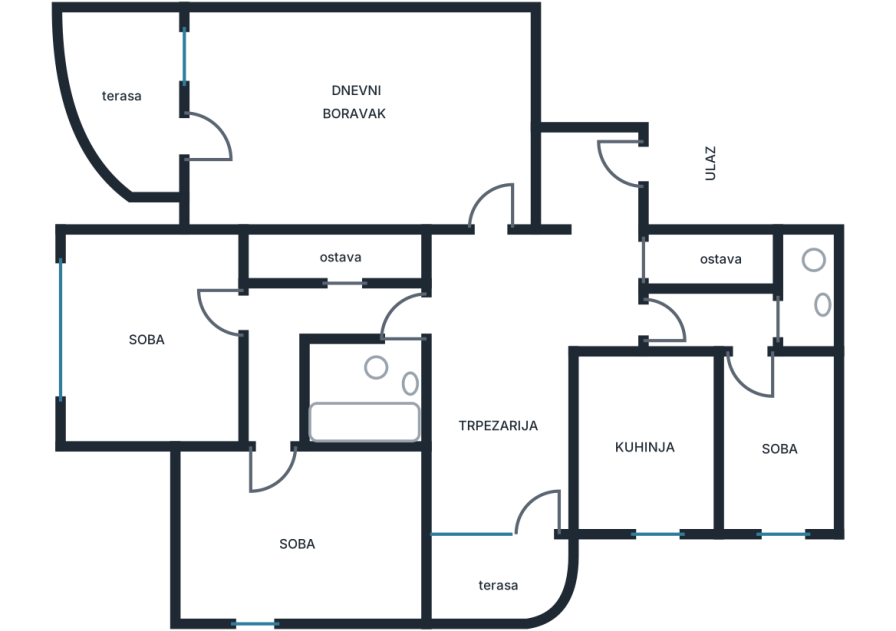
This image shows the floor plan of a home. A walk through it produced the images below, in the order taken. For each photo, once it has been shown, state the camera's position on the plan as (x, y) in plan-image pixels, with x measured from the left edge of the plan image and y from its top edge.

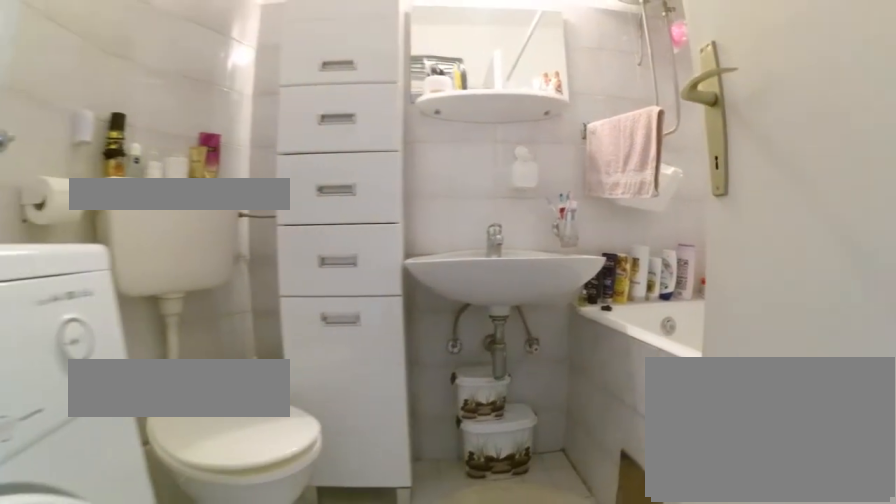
(289, 393)
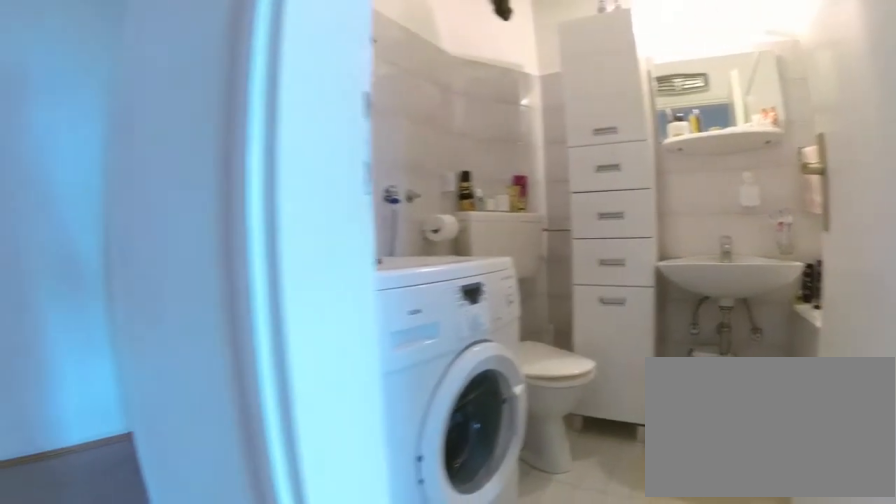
(272, 416)
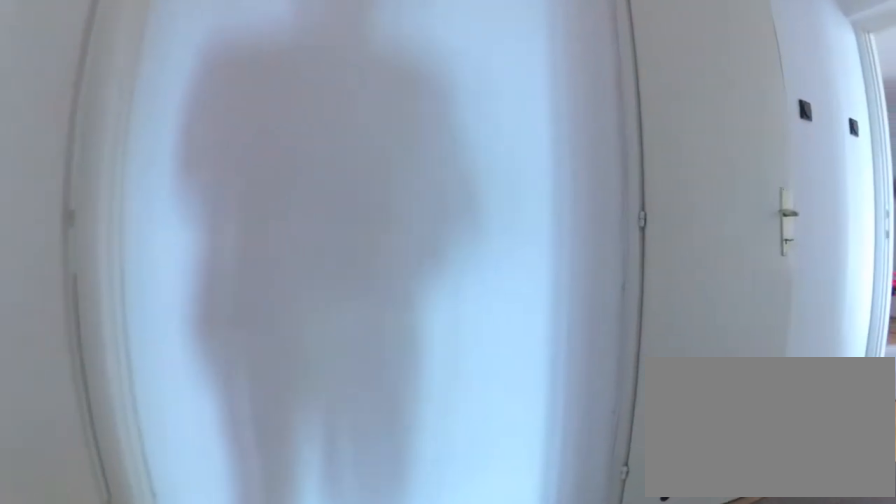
(274, 358)
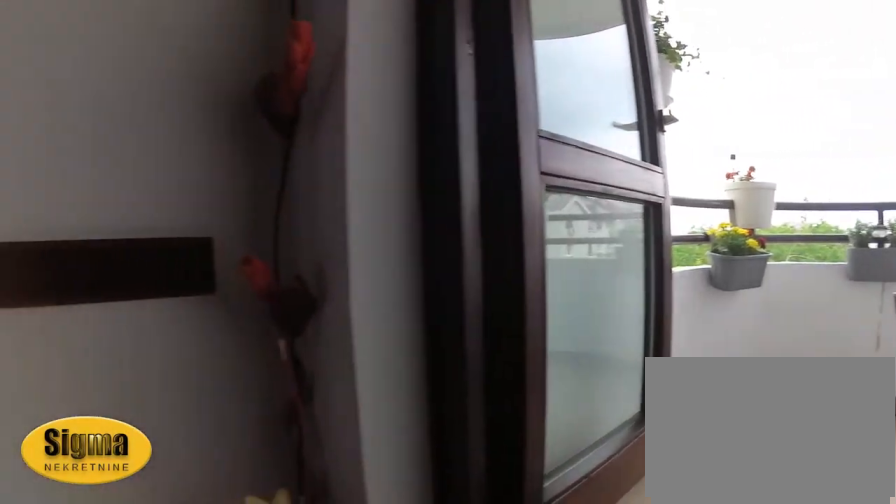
(507, 477)
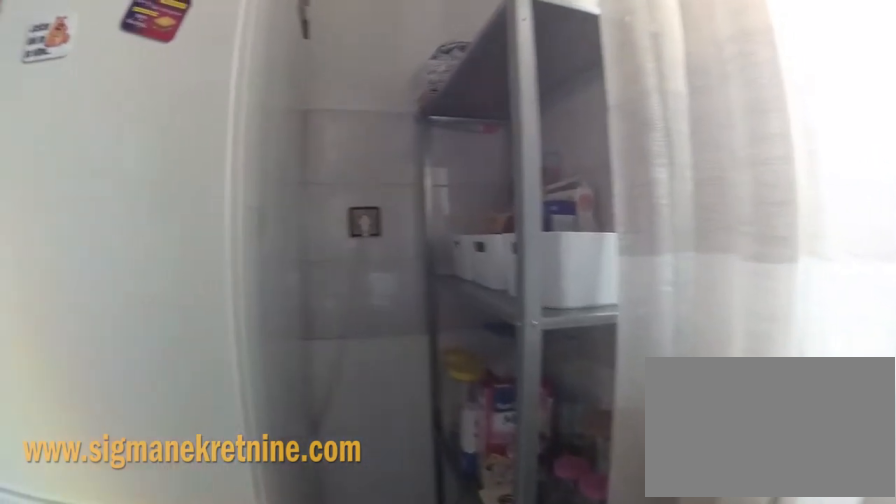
(634, 490)
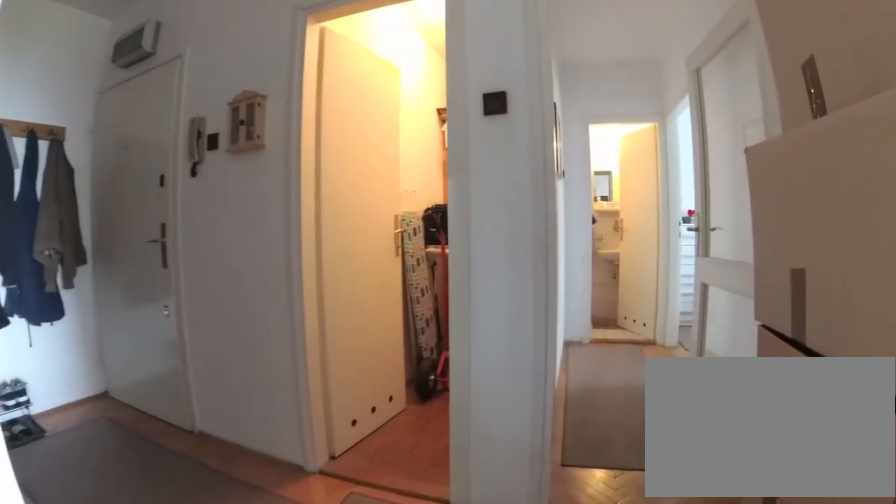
(521, 323)
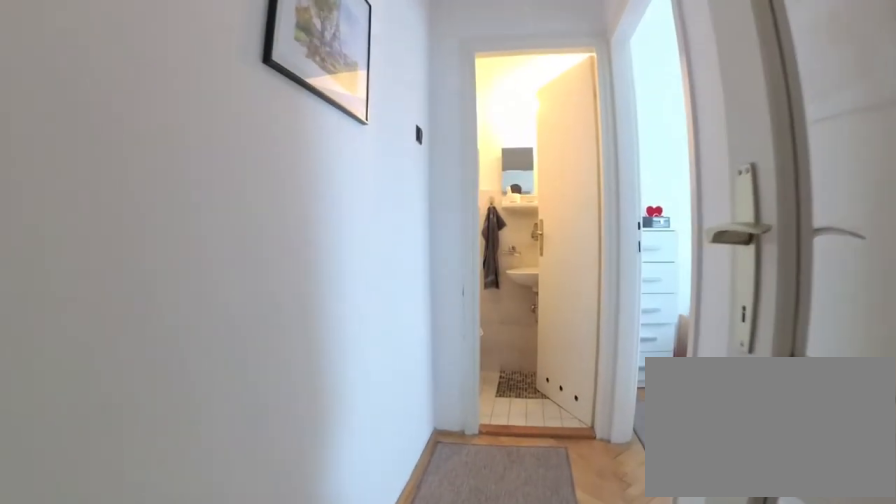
(629, 322)
